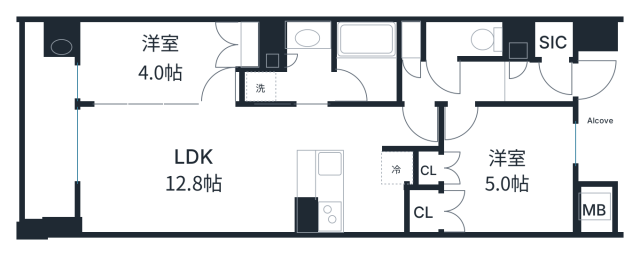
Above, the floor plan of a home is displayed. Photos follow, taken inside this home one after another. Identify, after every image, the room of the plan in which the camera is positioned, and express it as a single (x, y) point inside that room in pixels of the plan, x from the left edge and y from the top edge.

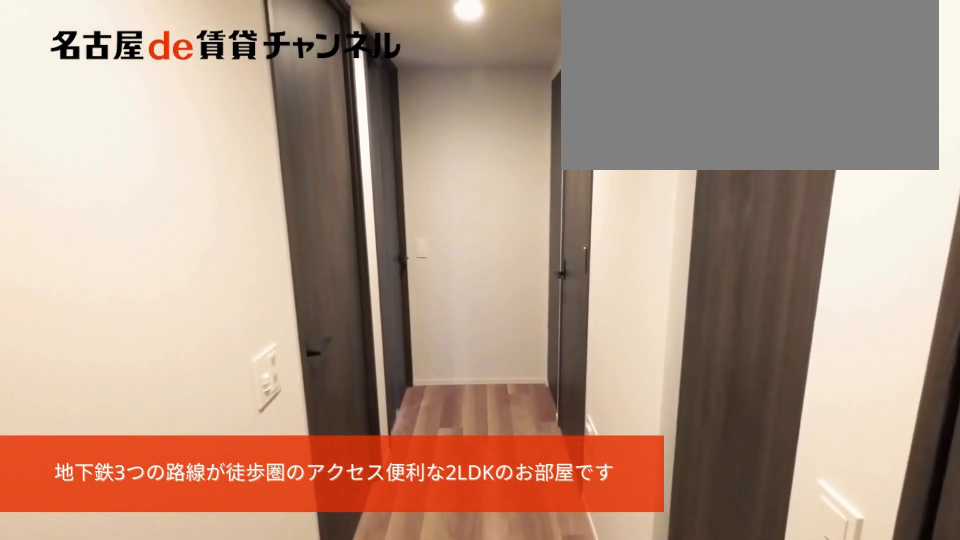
(555, 81)
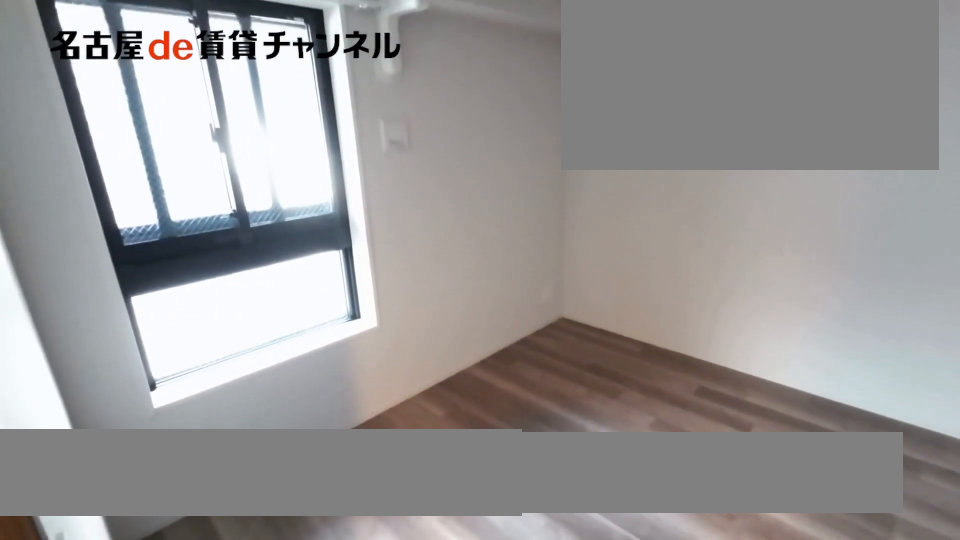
(506, 167)
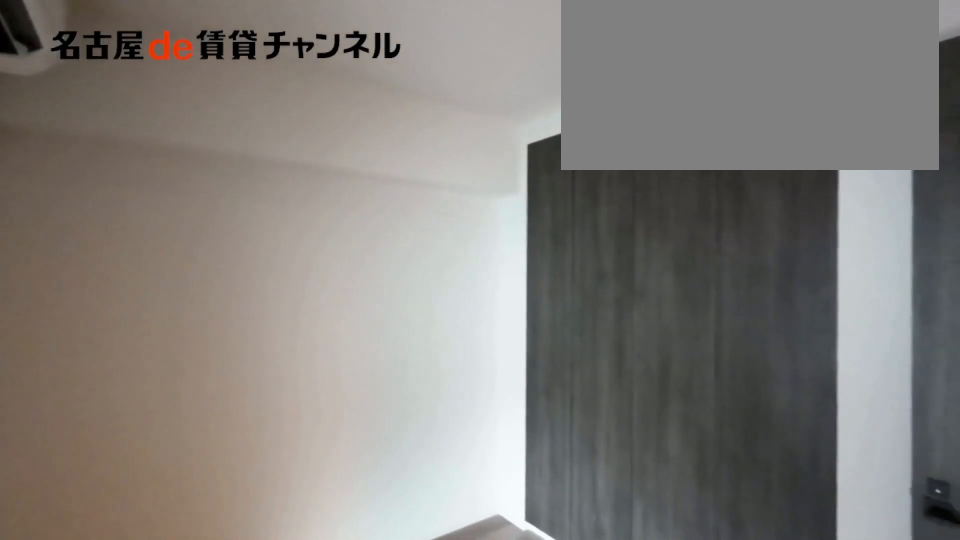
(506, 167)
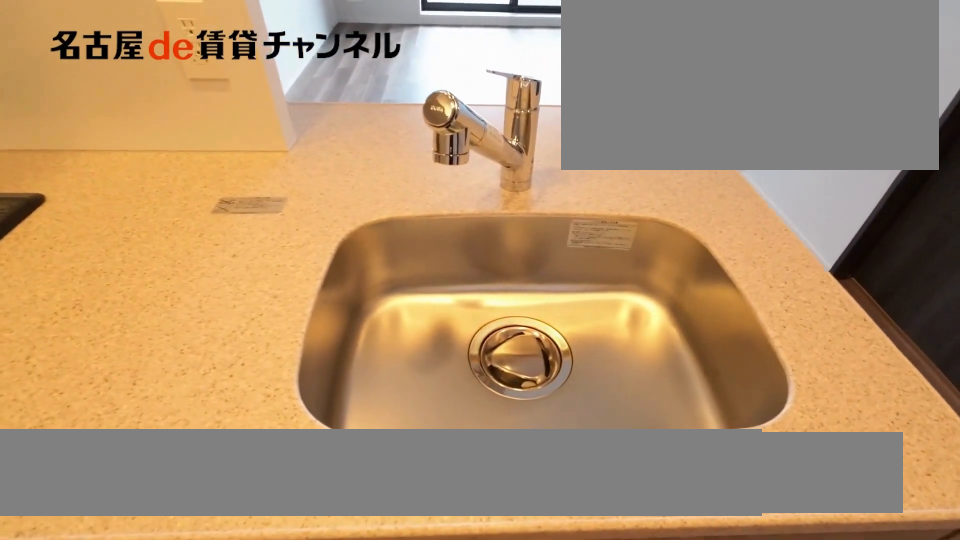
(347, 191)
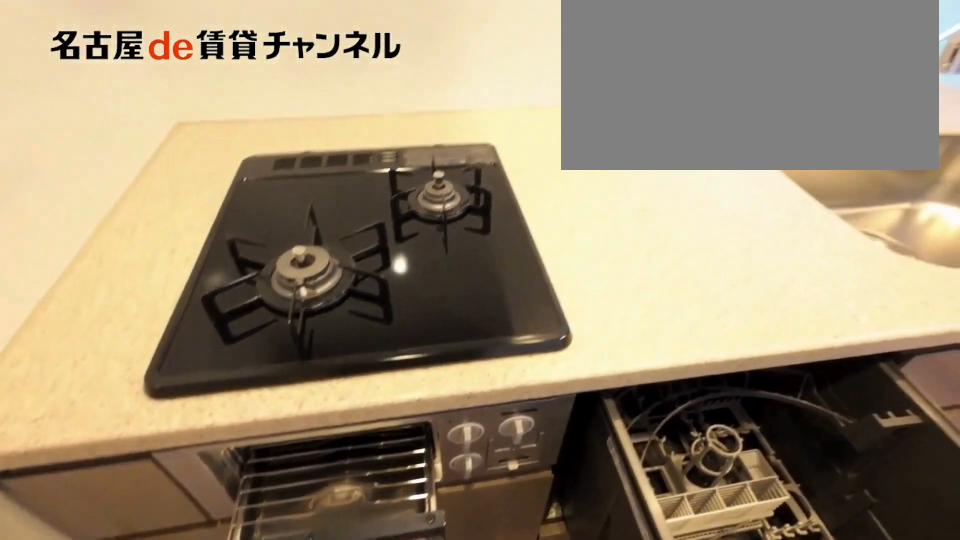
(347, 191)
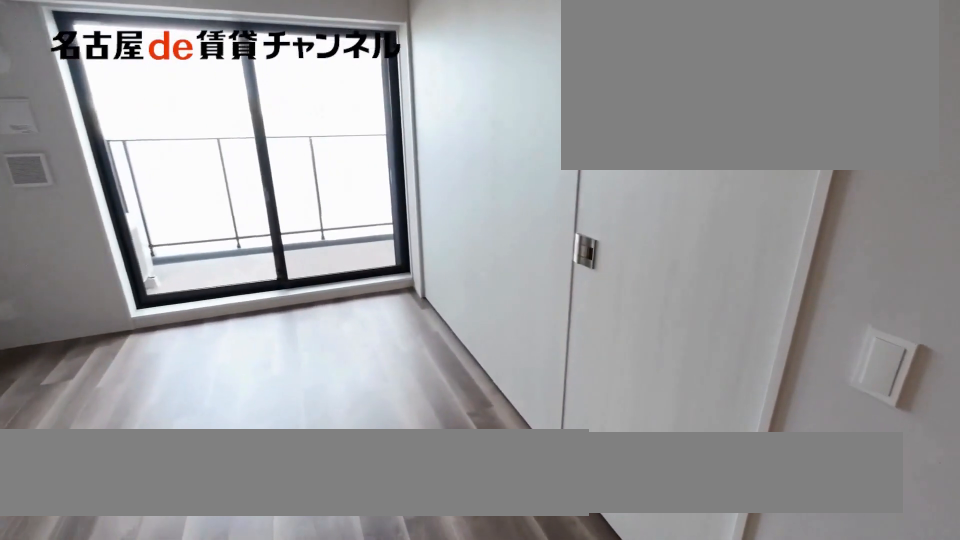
(184, 168)
